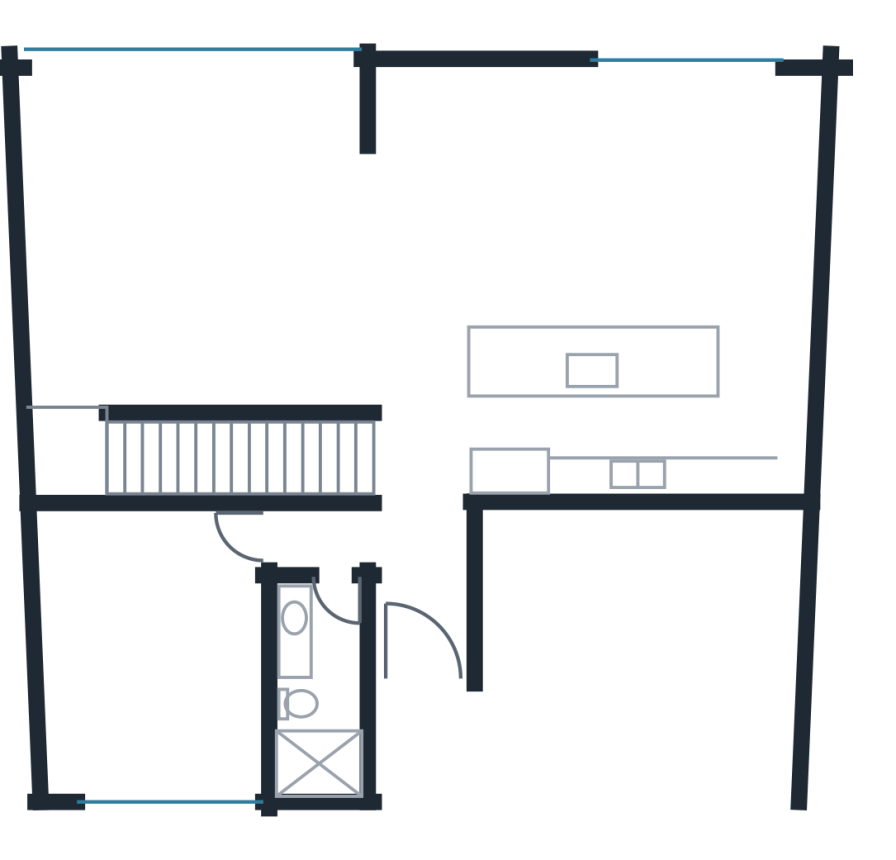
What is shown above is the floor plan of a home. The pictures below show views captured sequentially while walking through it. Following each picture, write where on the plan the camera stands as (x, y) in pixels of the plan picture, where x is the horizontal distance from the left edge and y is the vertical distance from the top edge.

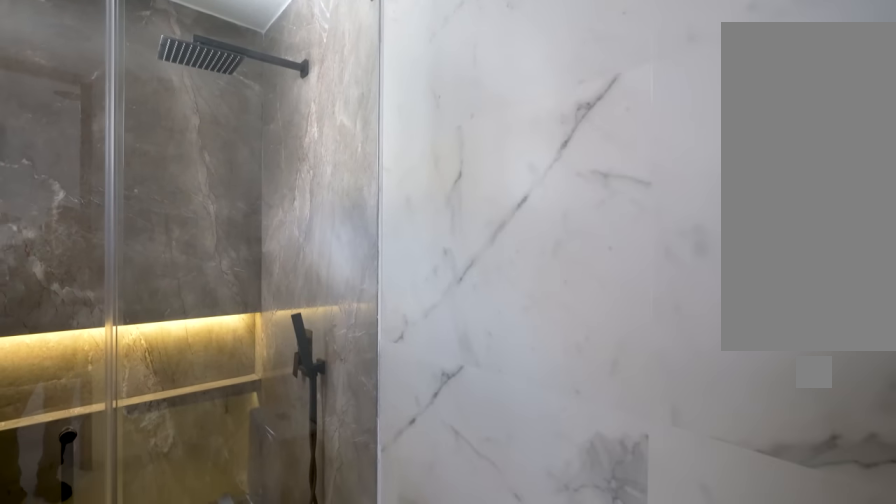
(329, 666)
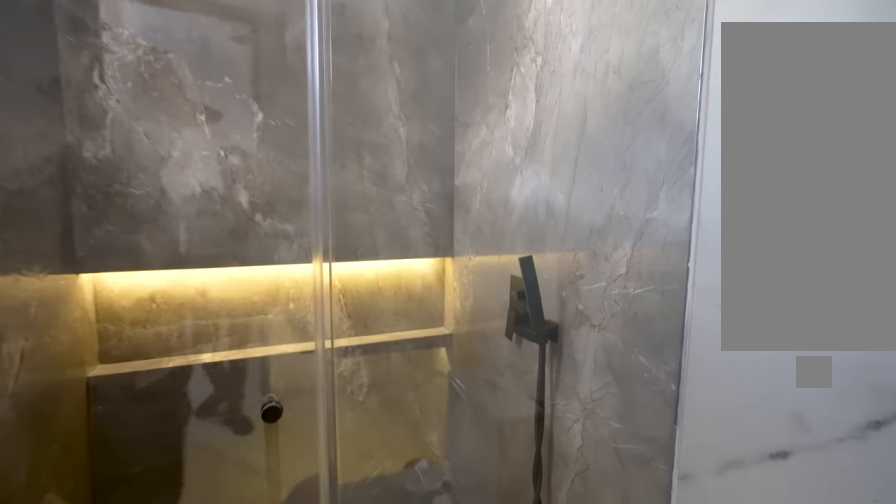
(325, 663)
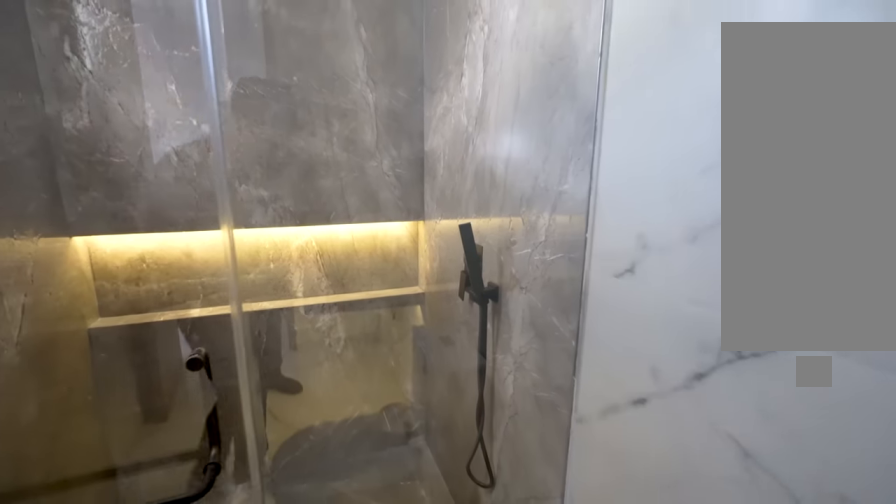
(333, 690)
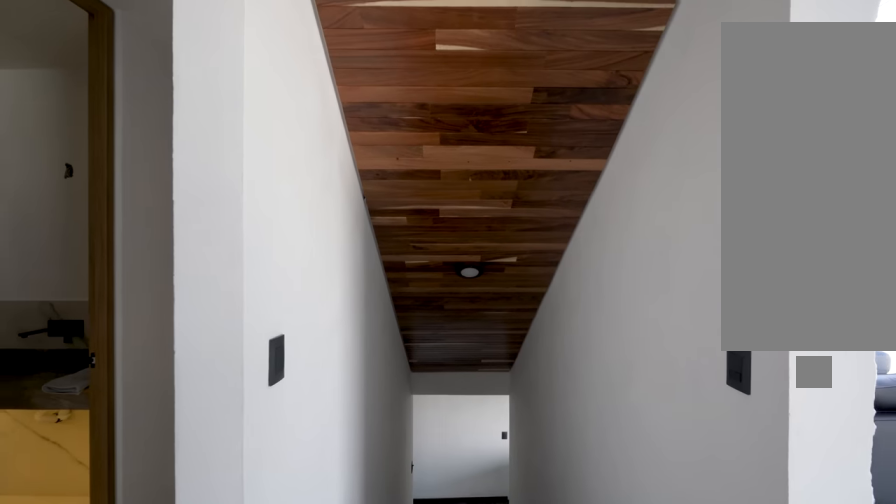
(390, 481)
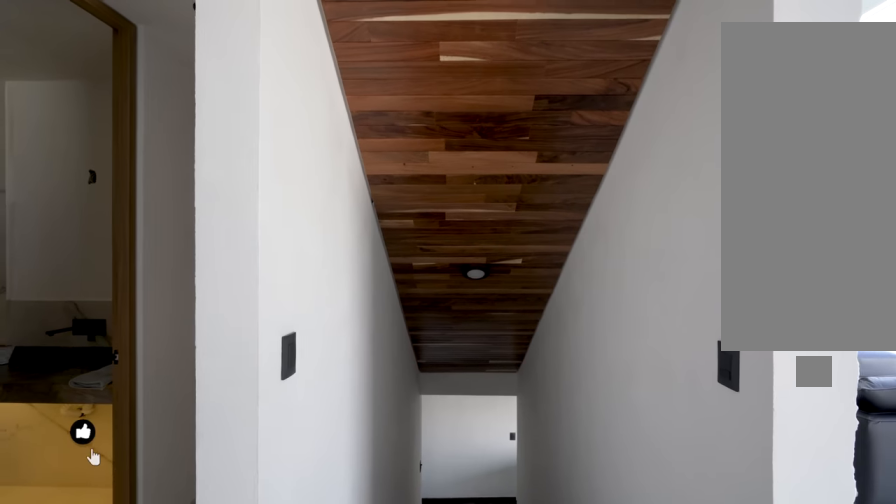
(387, 480)
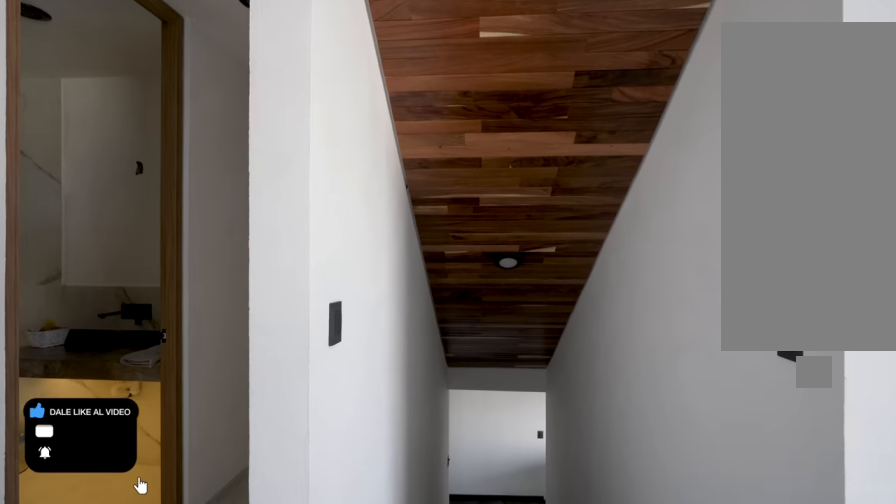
(385, 466)
